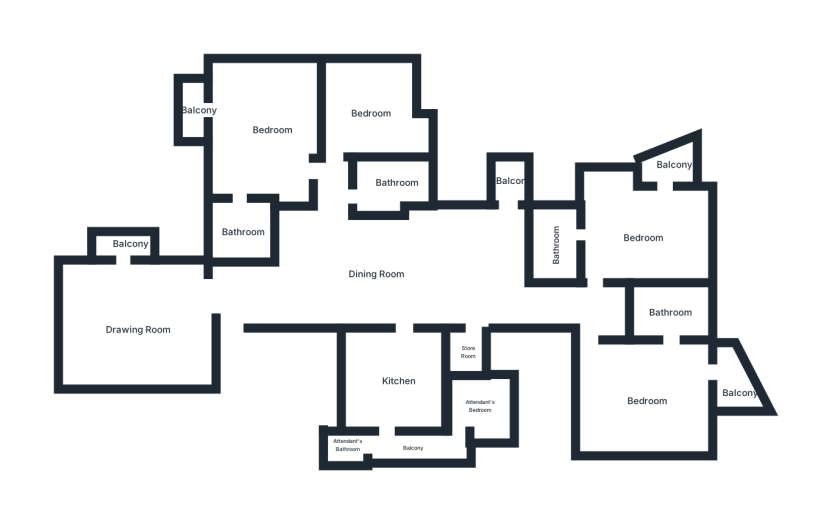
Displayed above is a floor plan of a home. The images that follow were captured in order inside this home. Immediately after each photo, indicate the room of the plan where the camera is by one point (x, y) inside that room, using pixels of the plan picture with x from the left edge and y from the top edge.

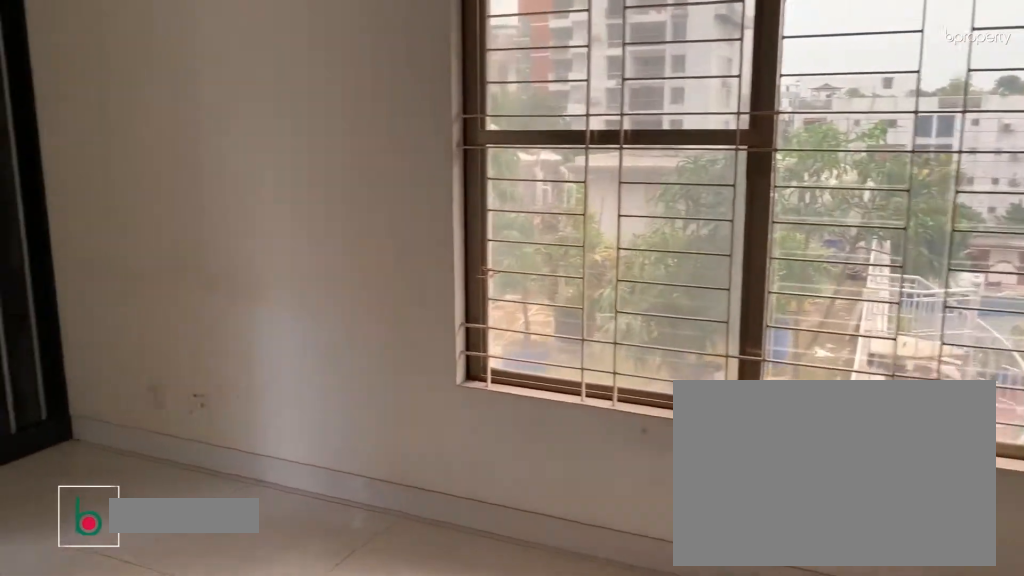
(644, 401)
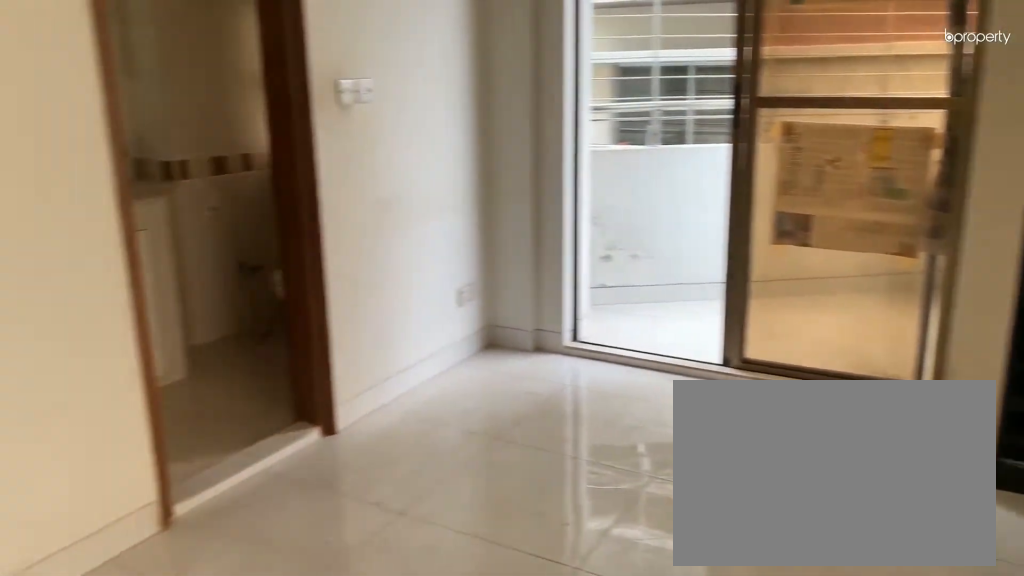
(644, 401)
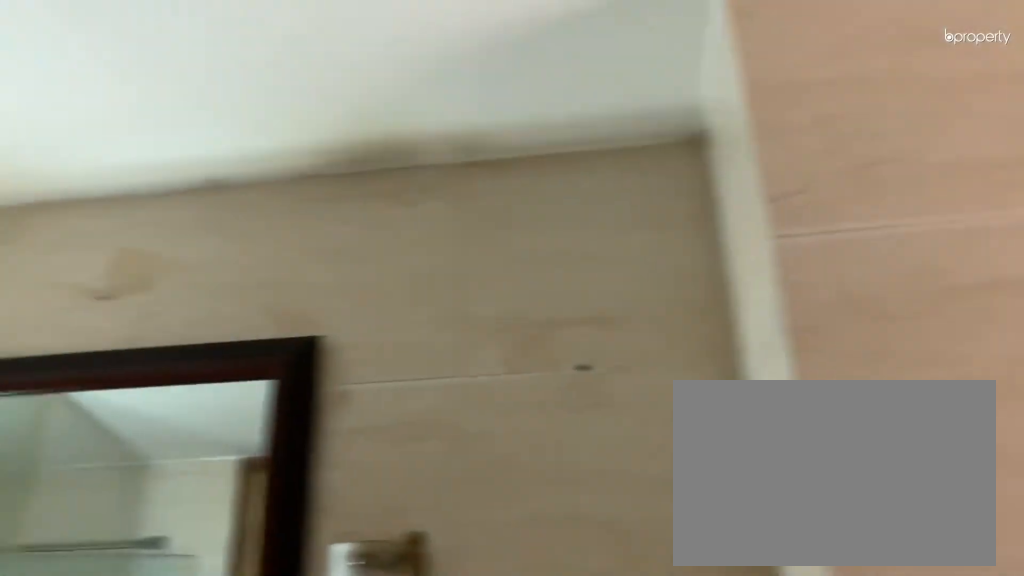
(672, 315)
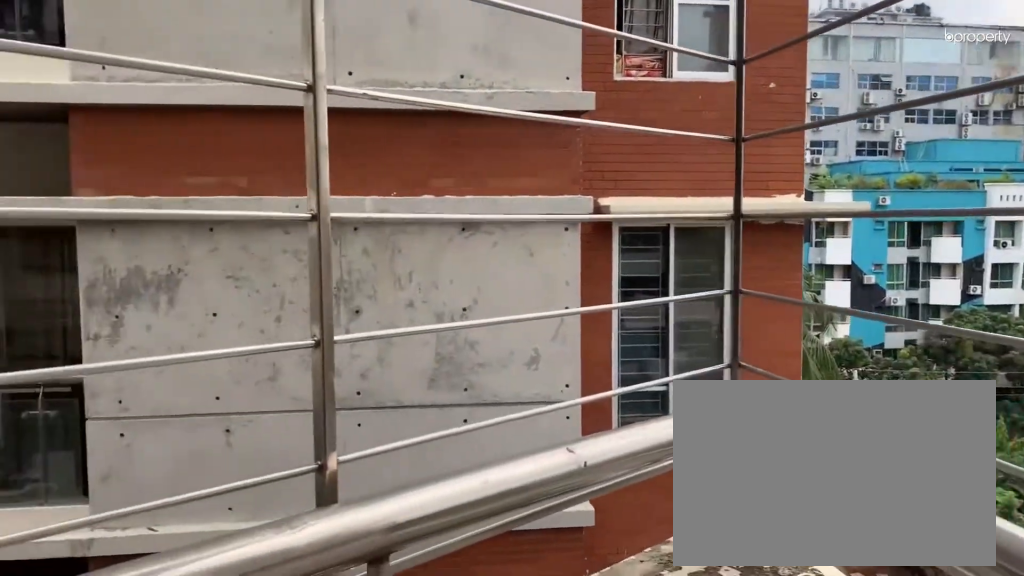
(738, 391)
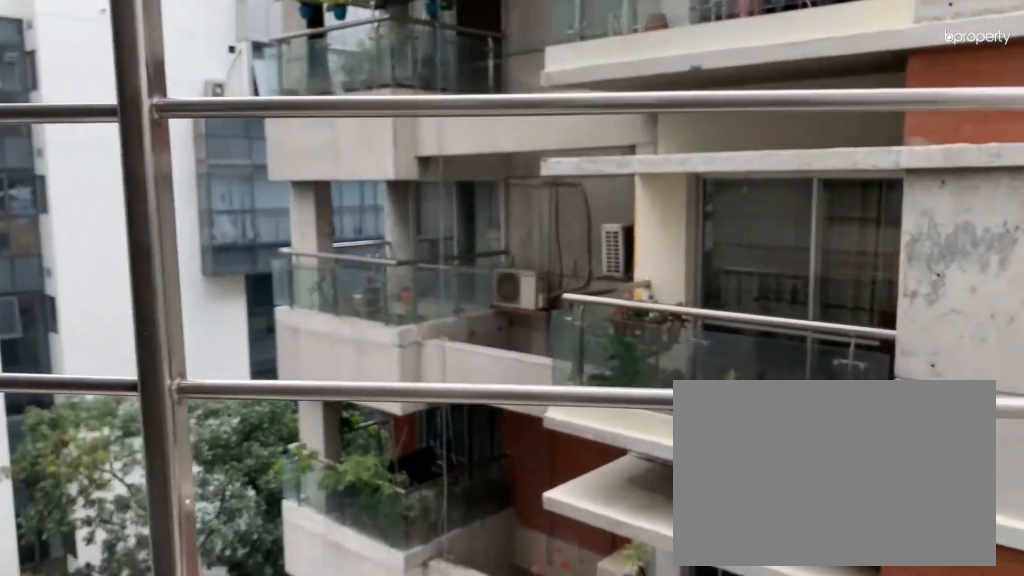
(738, 391)
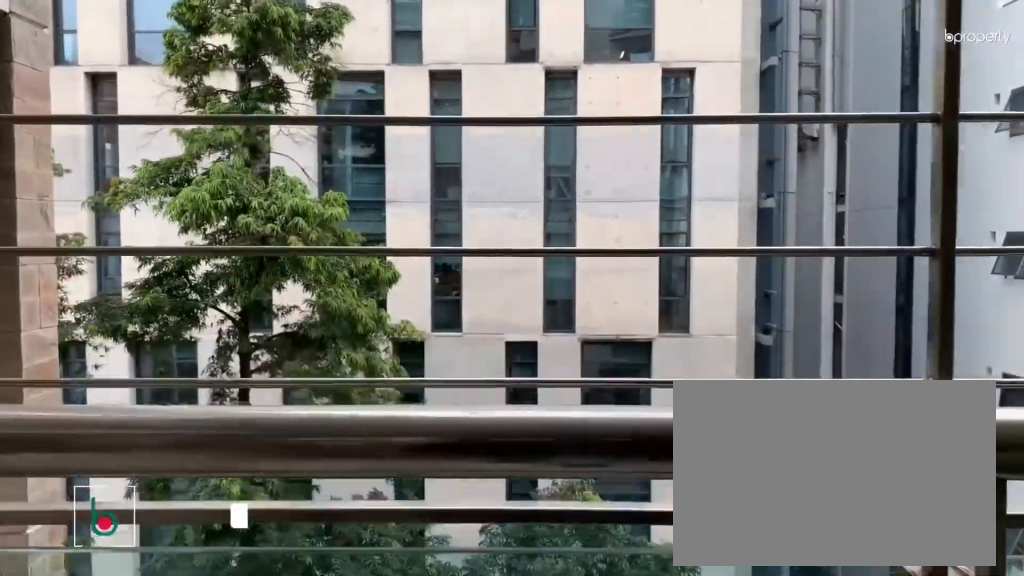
(511, 182)
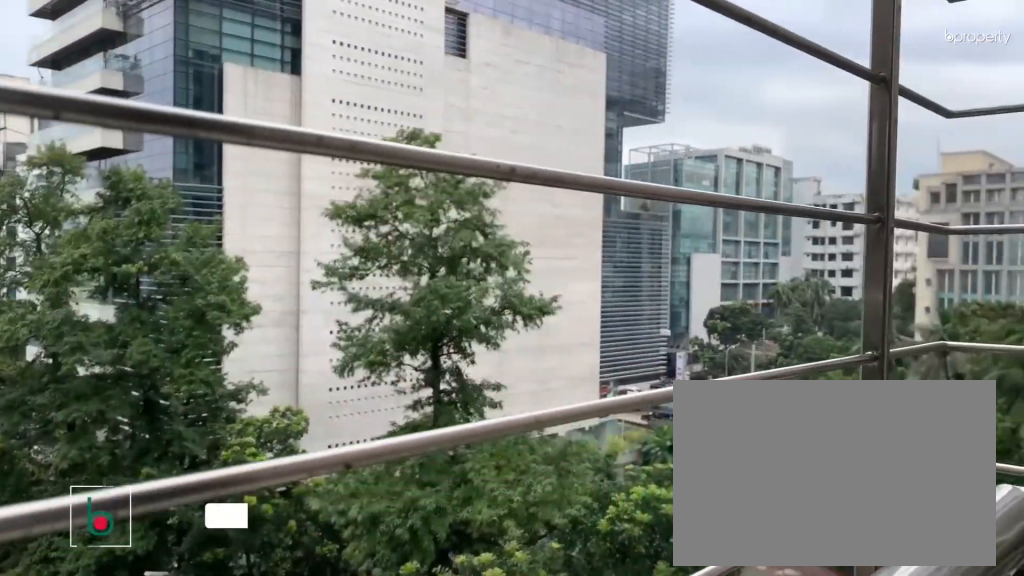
(198, 114)
